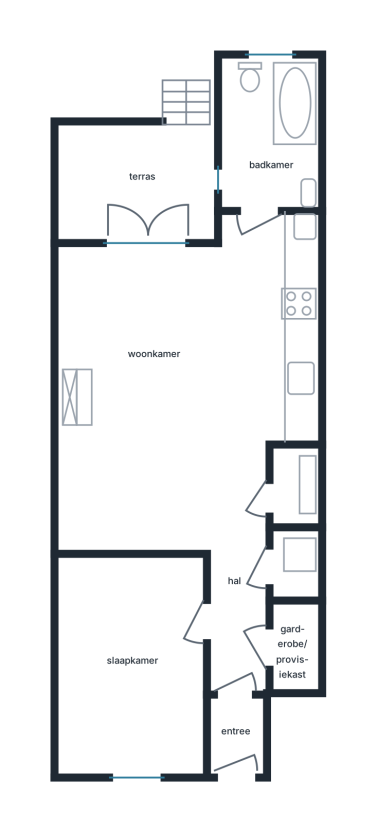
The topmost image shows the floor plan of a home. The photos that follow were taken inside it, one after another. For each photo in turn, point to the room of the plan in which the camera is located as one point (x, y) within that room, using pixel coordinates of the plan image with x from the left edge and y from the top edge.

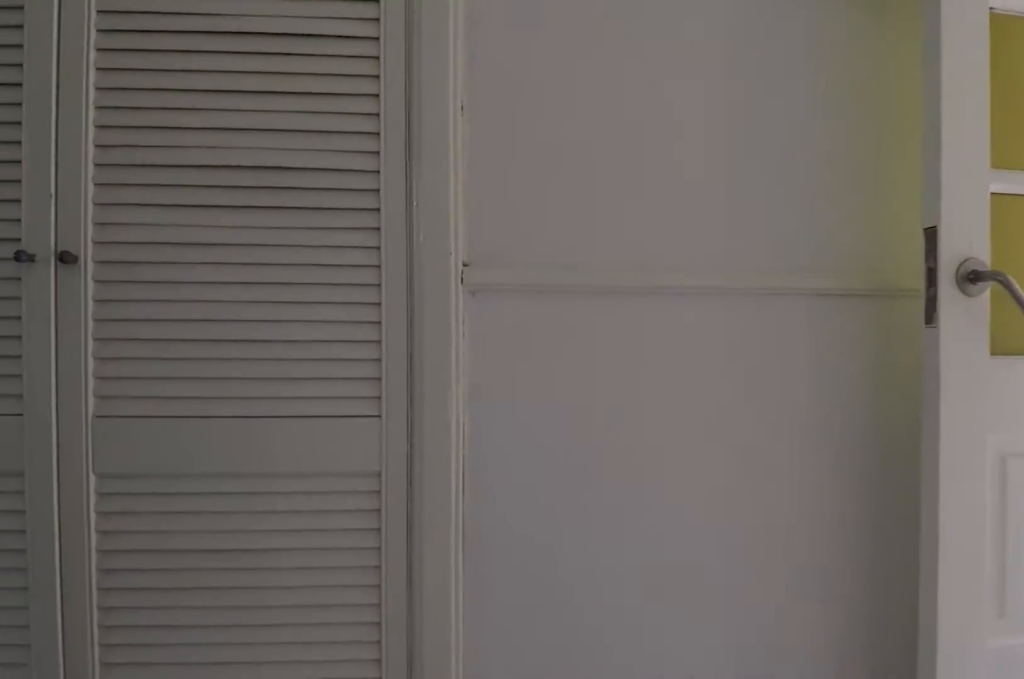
(237, 660)
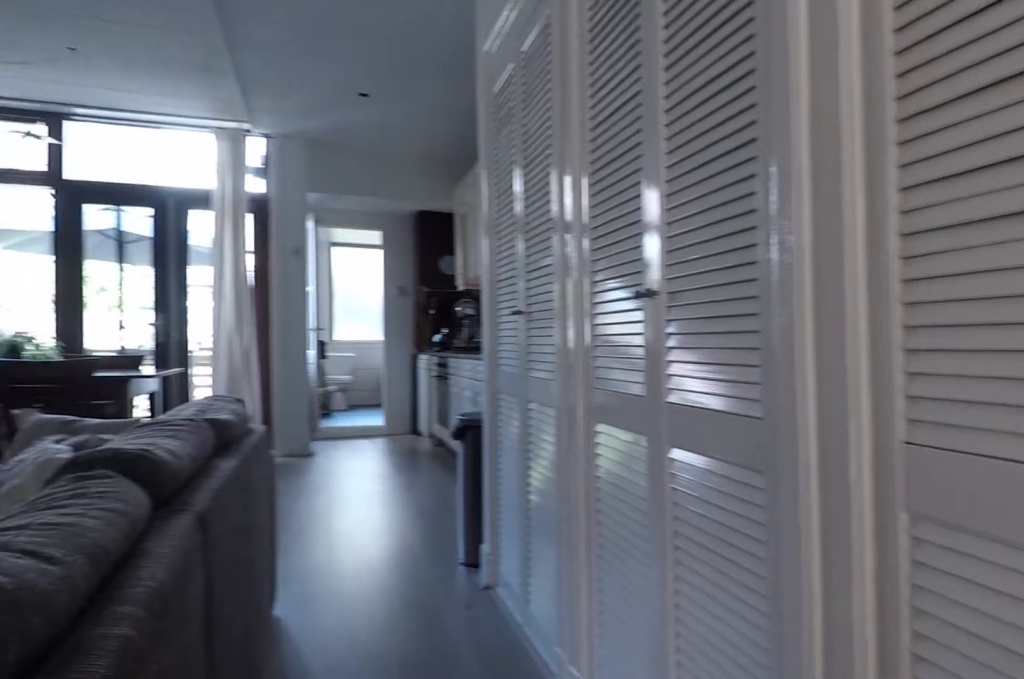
(162, 499)
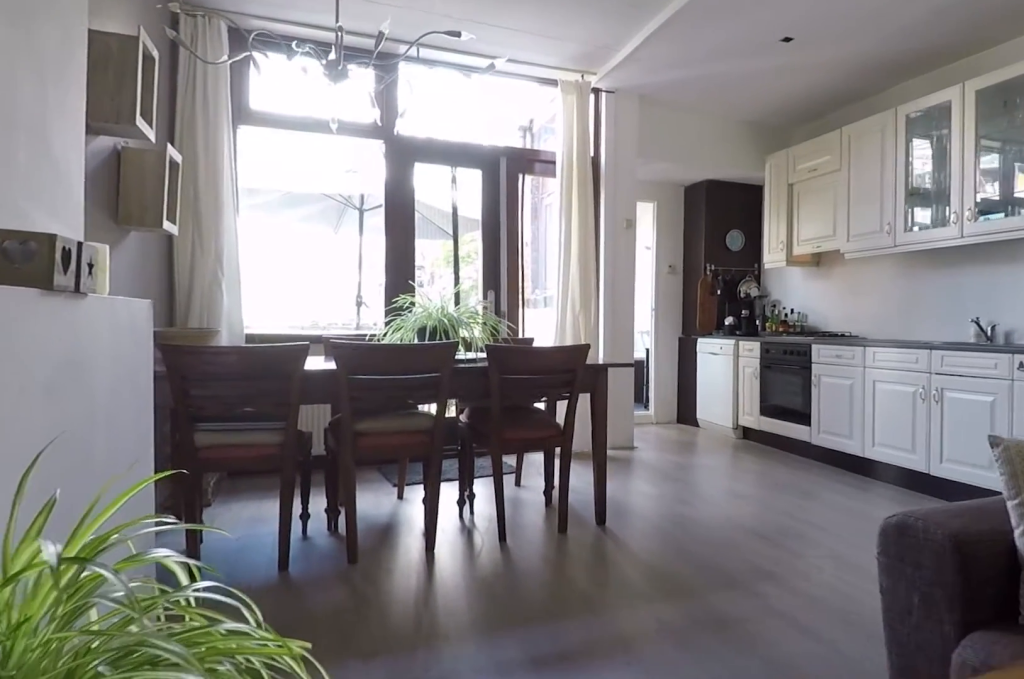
(162, 499)
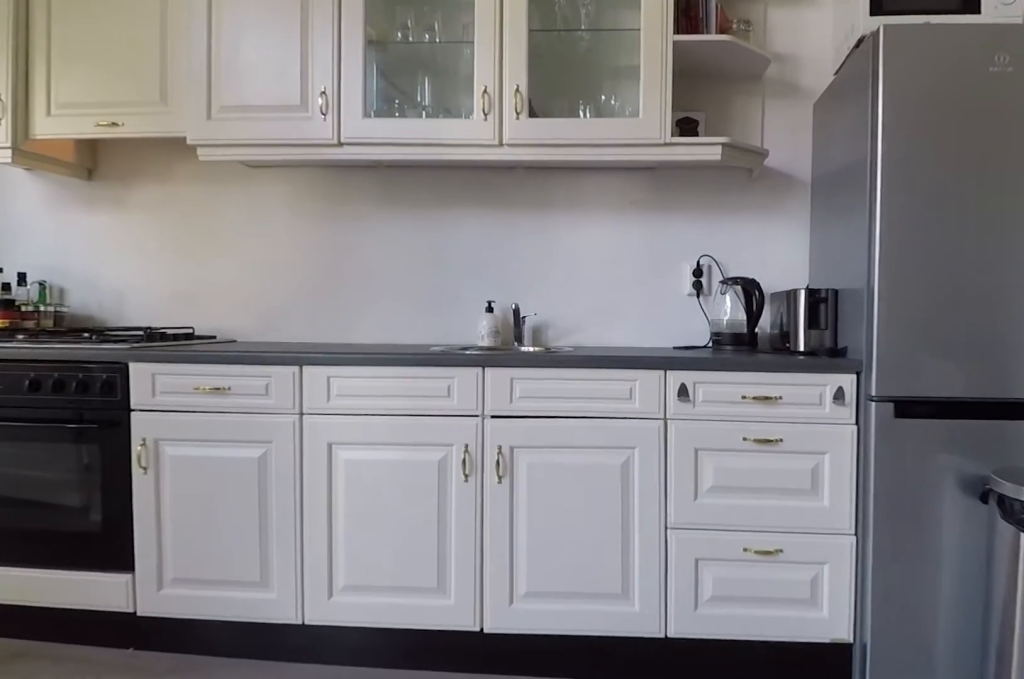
(196, 339)
